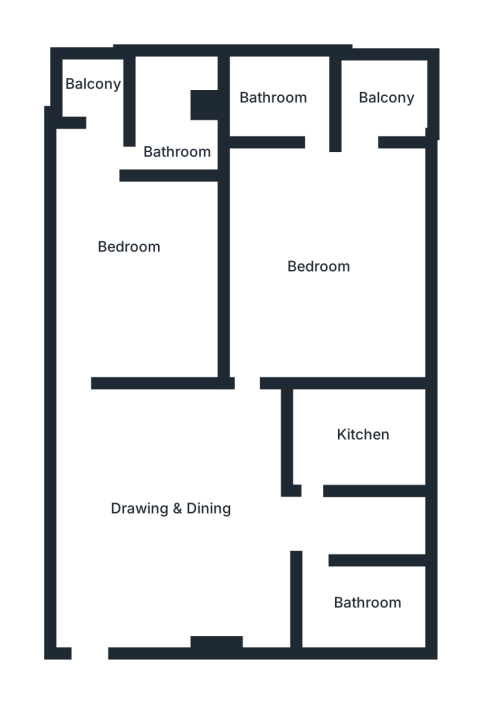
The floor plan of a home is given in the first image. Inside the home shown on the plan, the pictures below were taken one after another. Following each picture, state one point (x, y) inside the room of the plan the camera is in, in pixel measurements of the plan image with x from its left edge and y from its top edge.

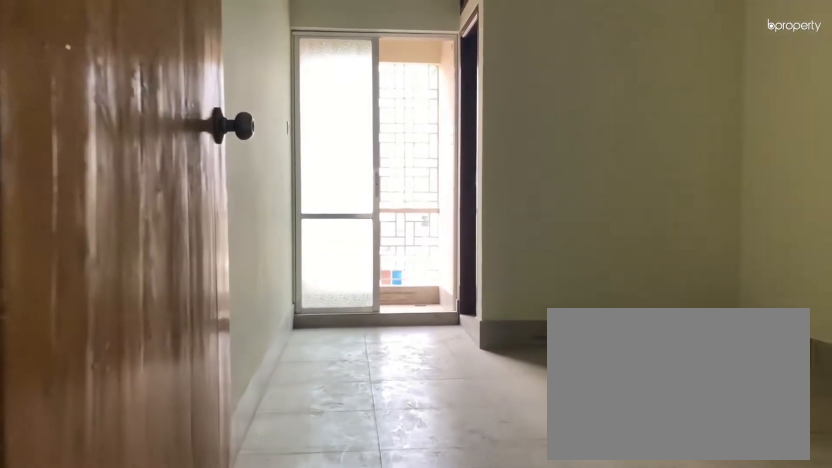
(88, 399)
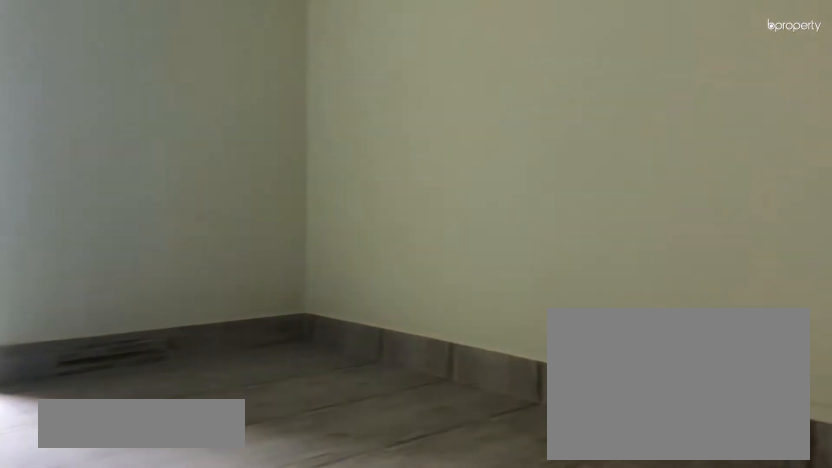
(125, 238)
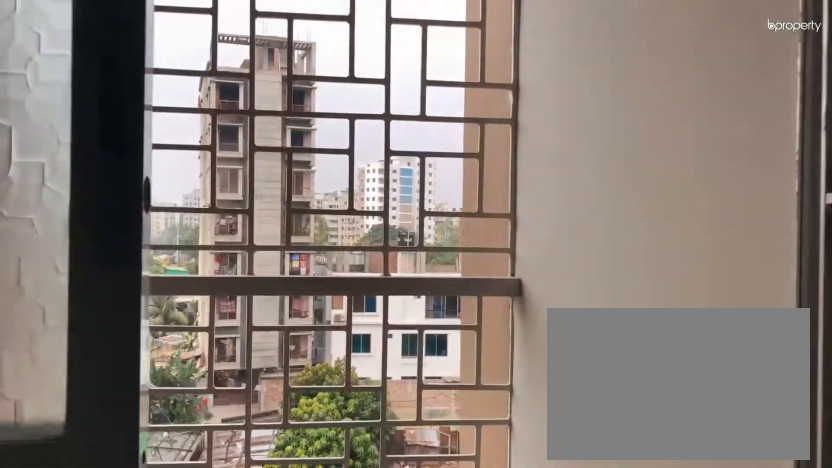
(105, 191)
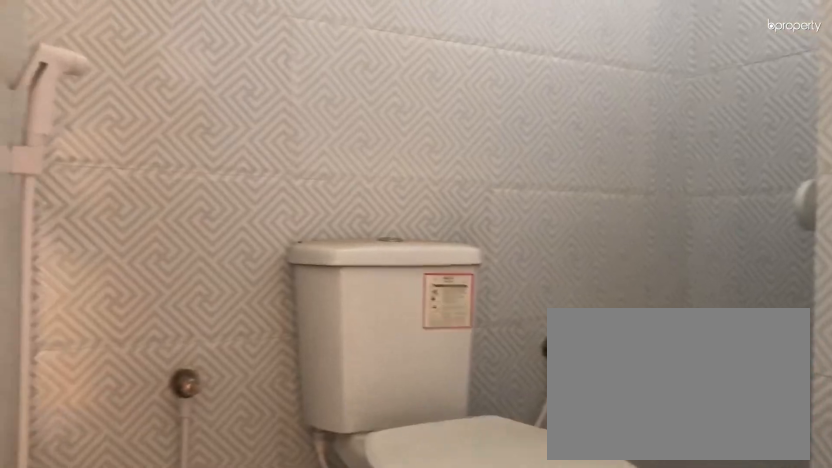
(172, 111)
